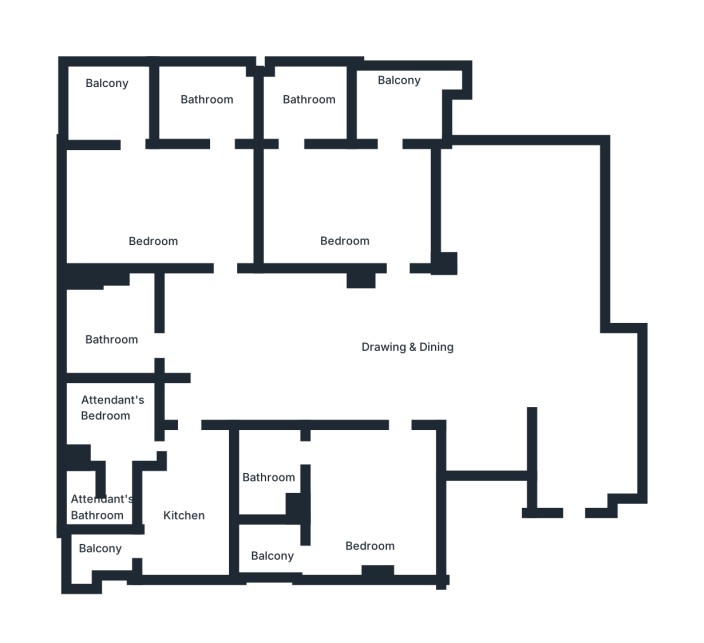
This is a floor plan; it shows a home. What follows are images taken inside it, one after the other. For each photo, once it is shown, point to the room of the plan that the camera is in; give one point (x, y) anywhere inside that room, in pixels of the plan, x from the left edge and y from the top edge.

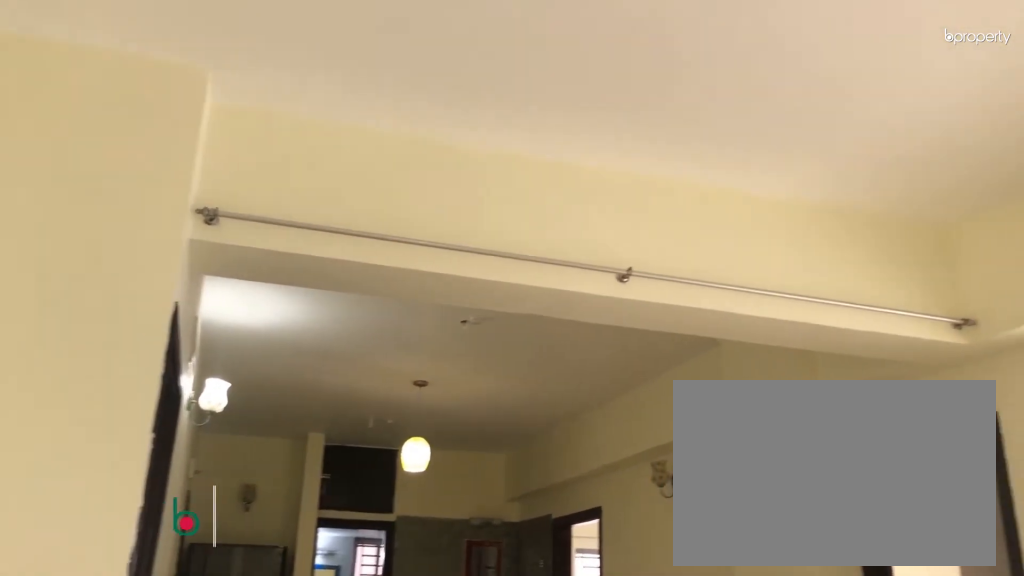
(444, 358)
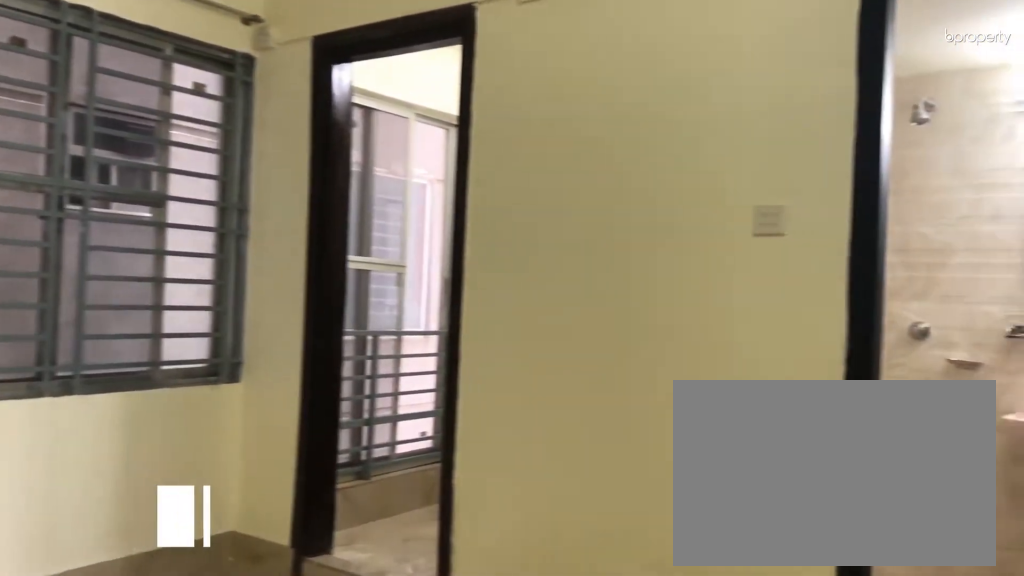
(366, 493)
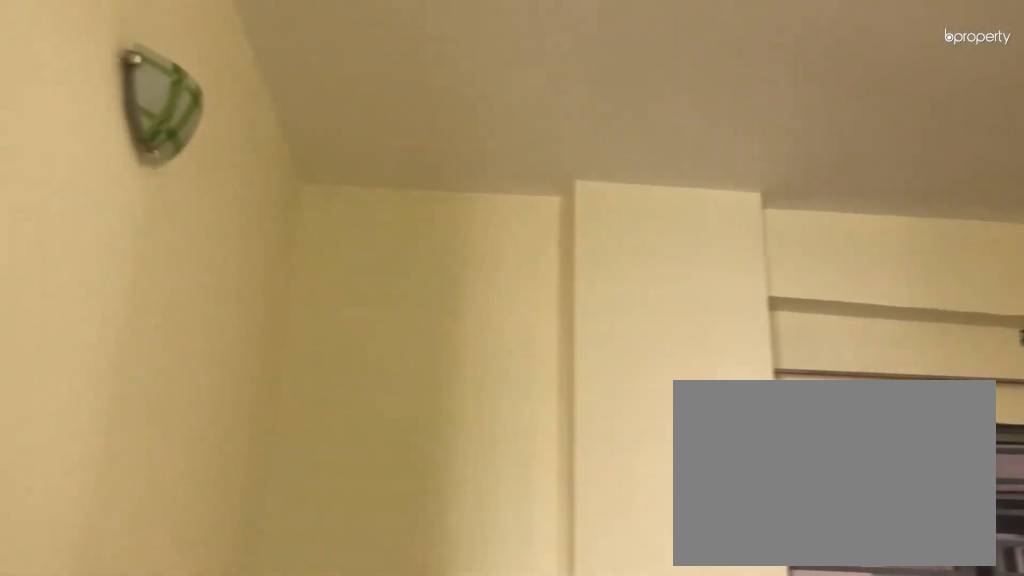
(366, 493)
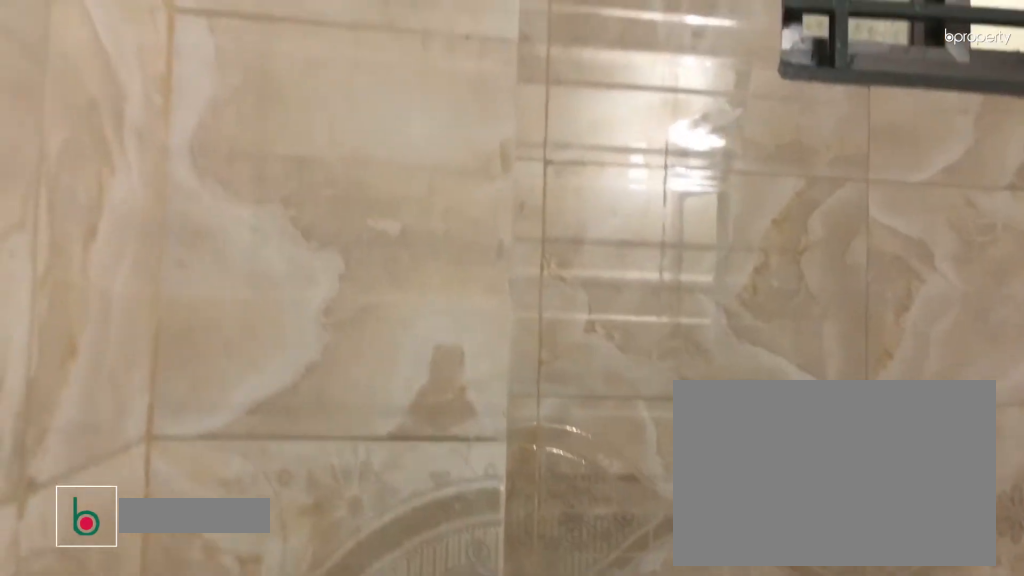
(268, 480)
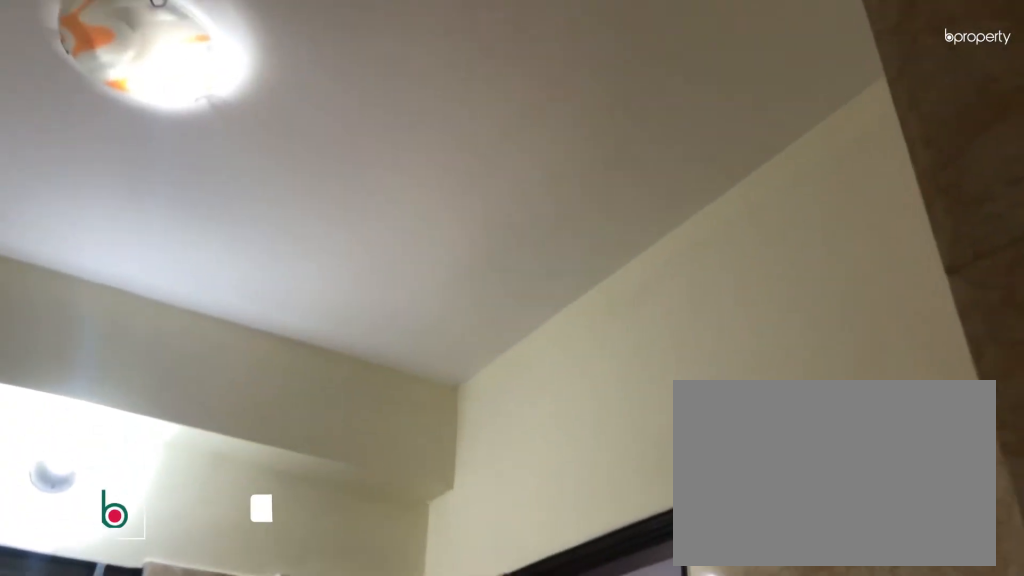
(190, 509)
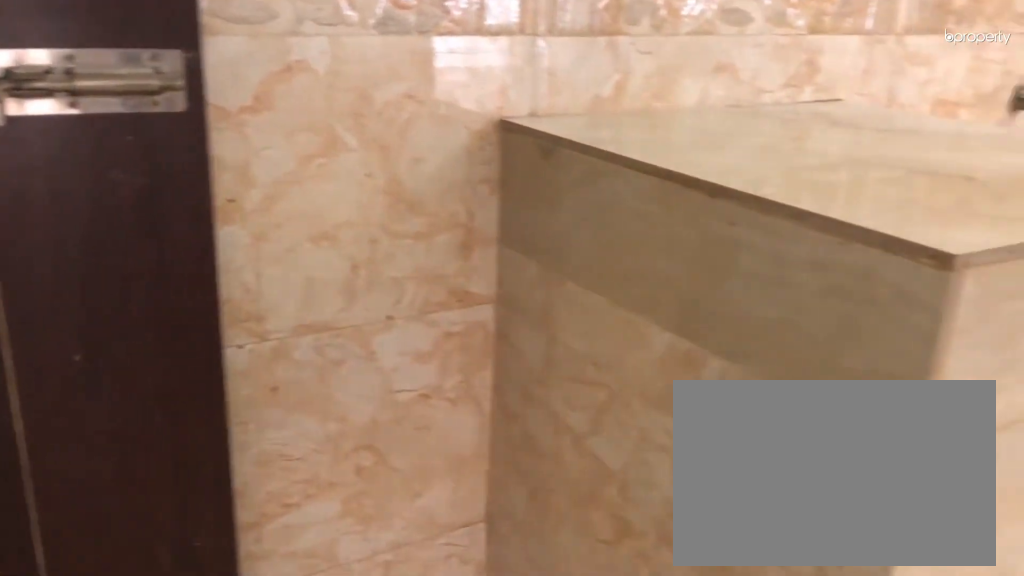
(190, 509)
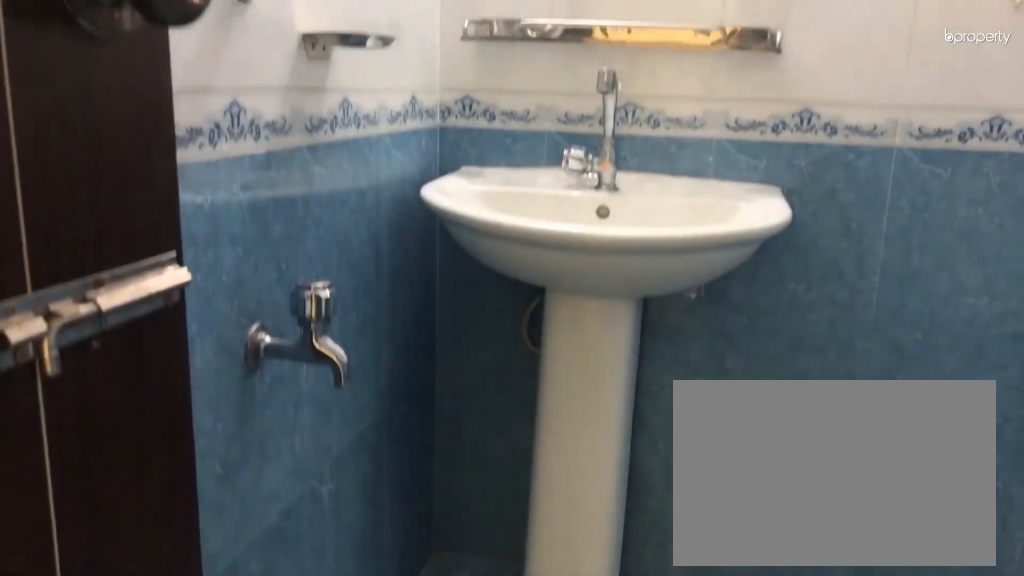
(112, 329)
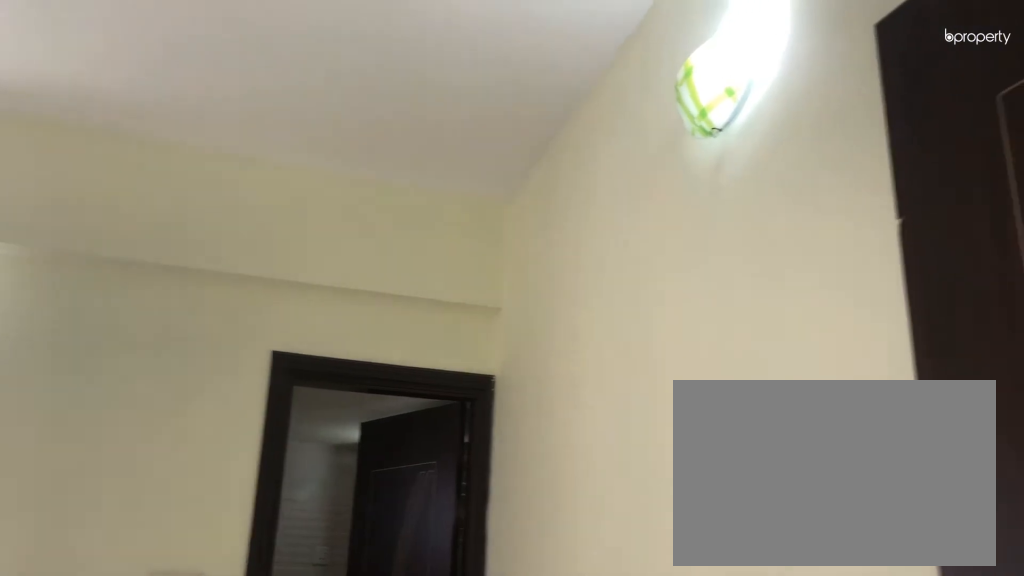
(161, 223)
